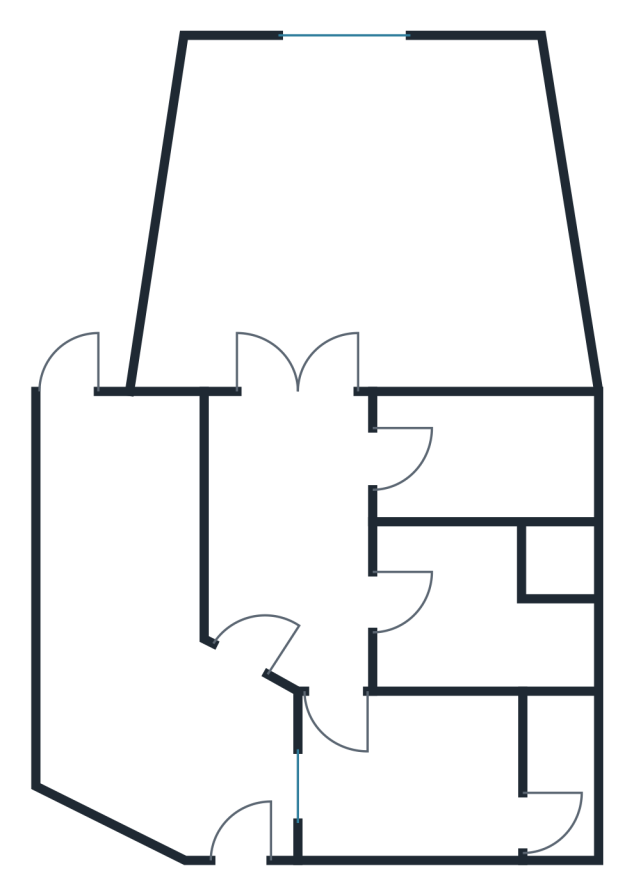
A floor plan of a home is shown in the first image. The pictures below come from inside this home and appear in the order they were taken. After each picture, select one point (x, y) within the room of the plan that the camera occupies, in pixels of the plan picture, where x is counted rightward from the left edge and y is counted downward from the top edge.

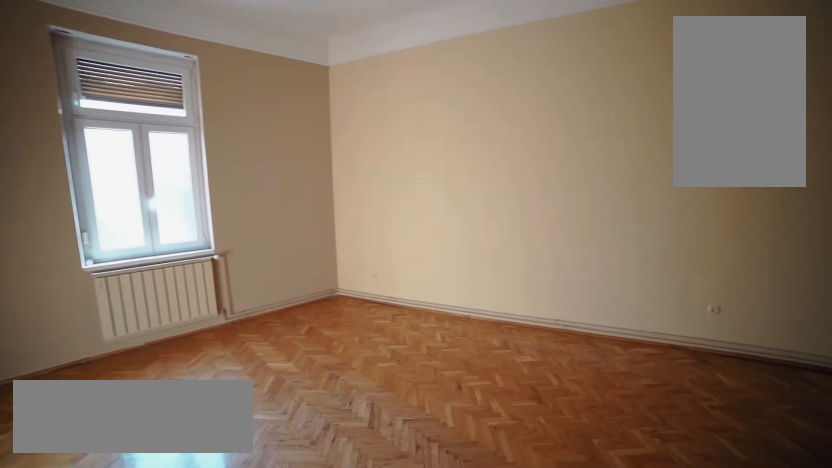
(225, 206)
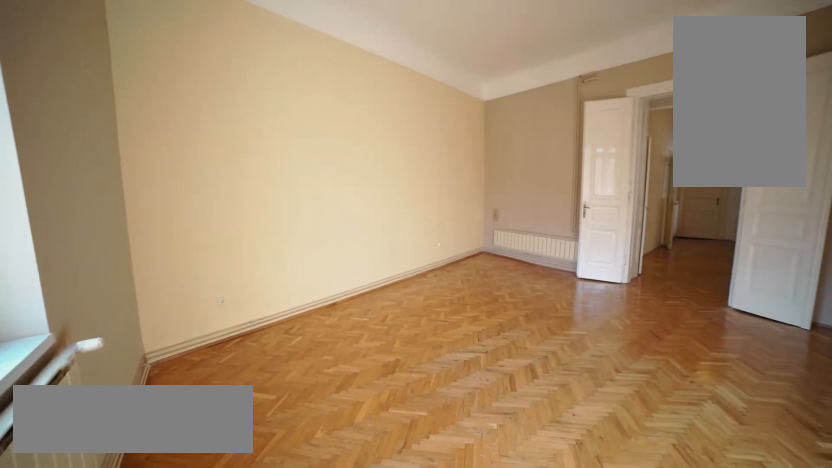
(234, 100)
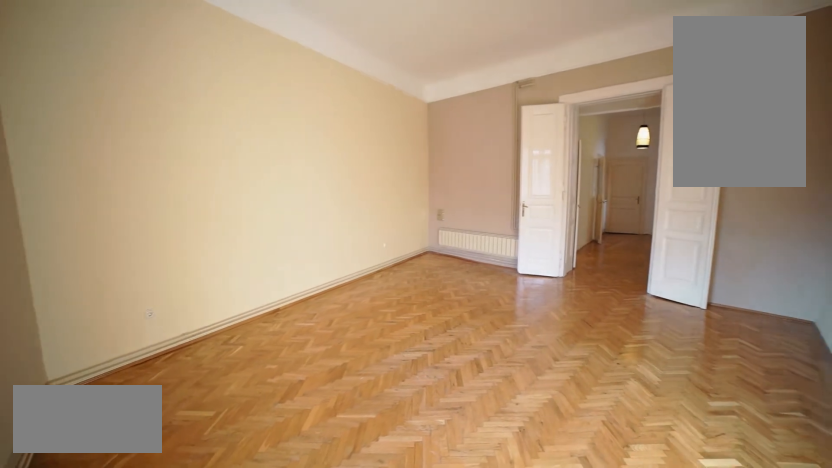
(235, 100)
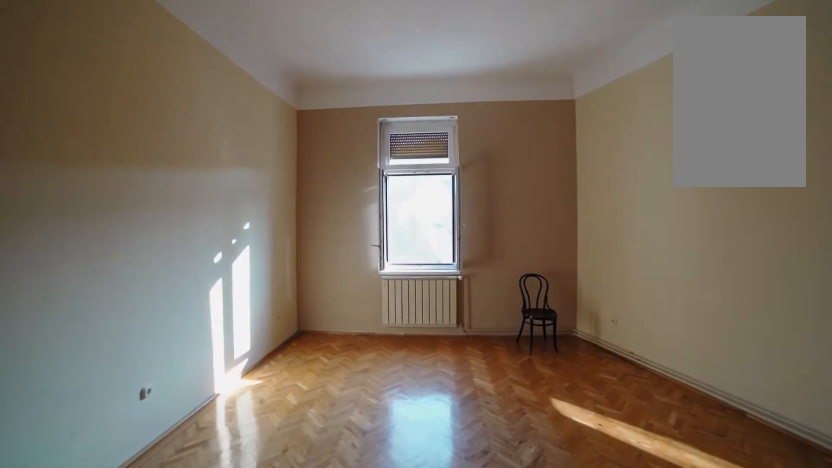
(304, 328)
